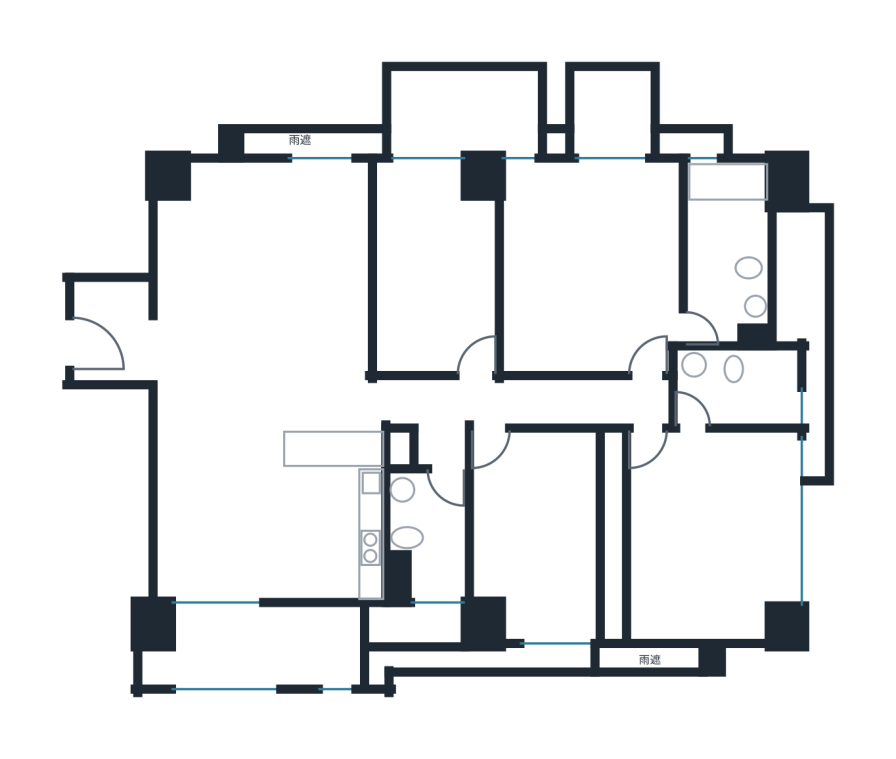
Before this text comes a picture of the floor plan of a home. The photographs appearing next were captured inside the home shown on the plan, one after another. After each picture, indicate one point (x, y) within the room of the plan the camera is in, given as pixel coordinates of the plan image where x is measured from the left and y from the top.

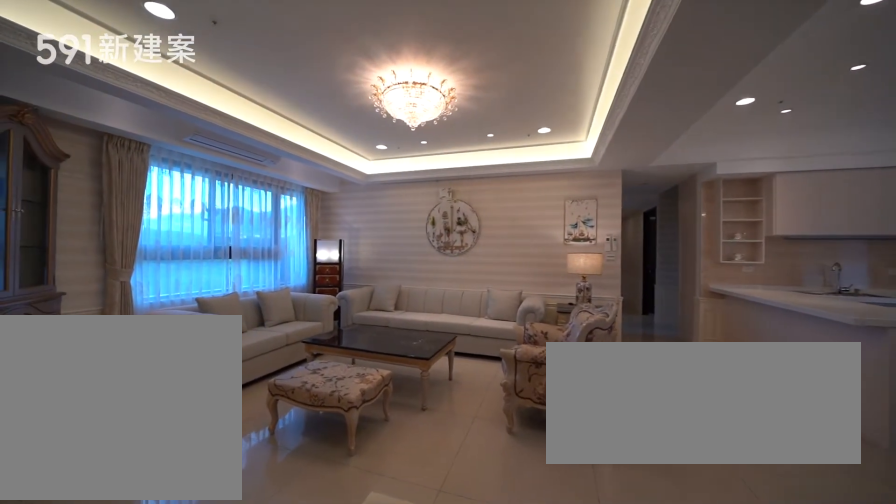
(266, 270)
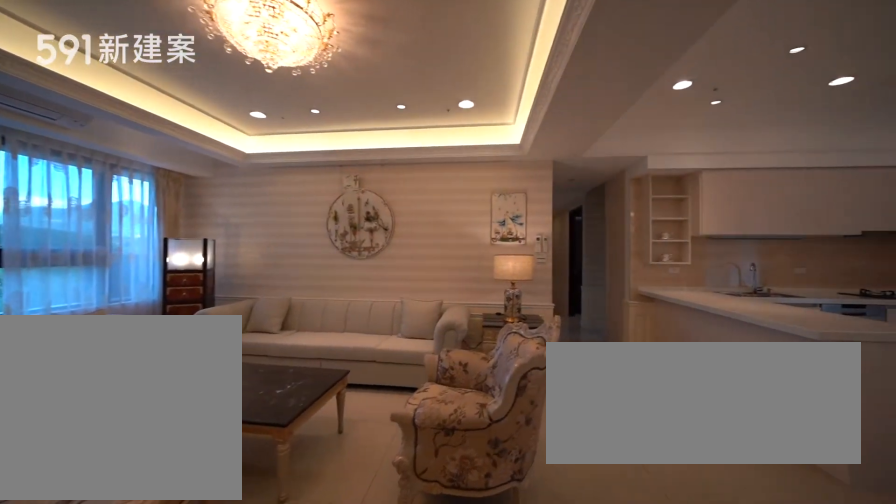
(266, 270)
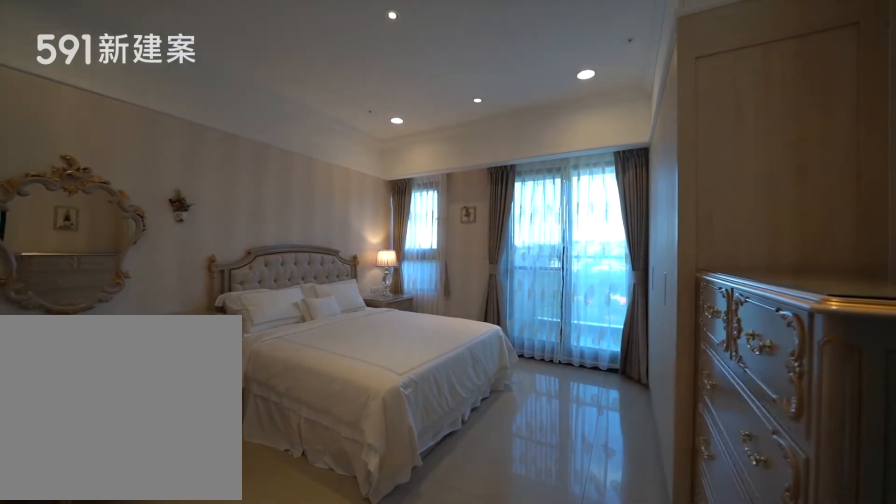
(589, 262)
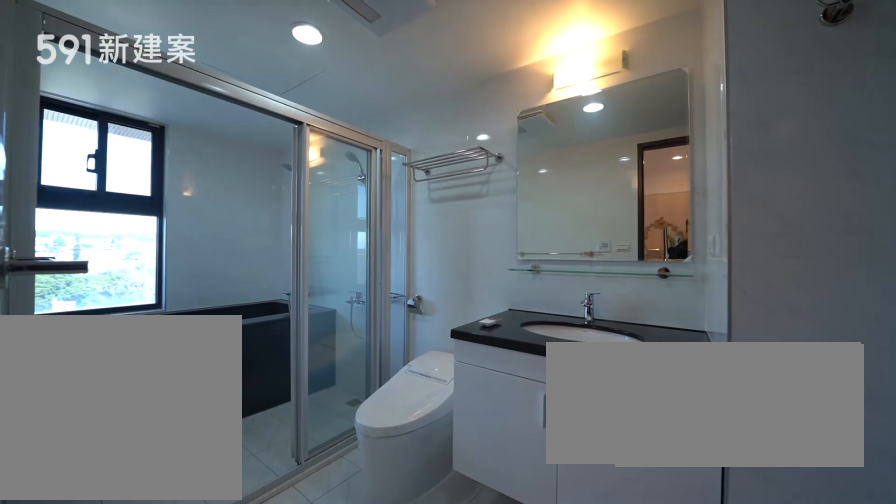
(727, 245)
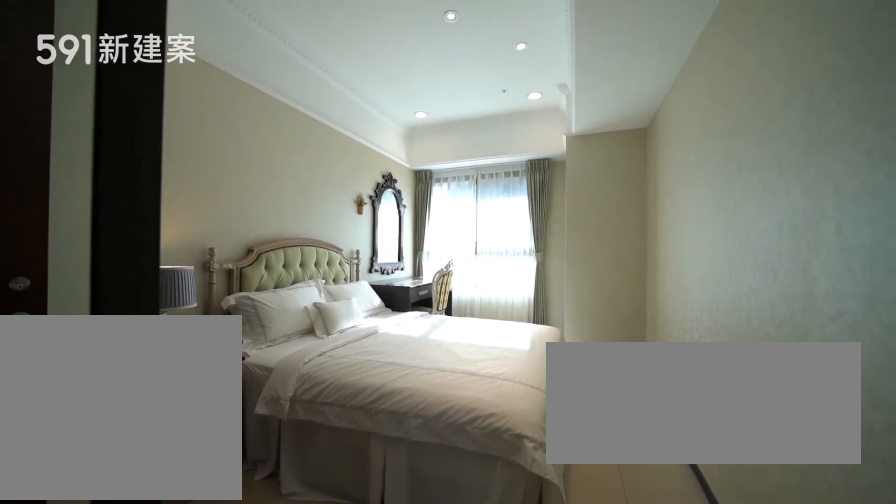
(536, 543)
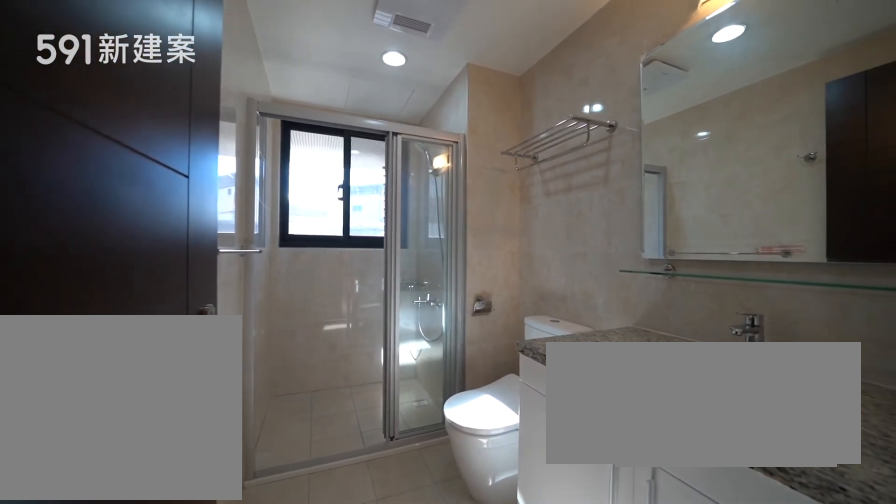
(425, 544)
